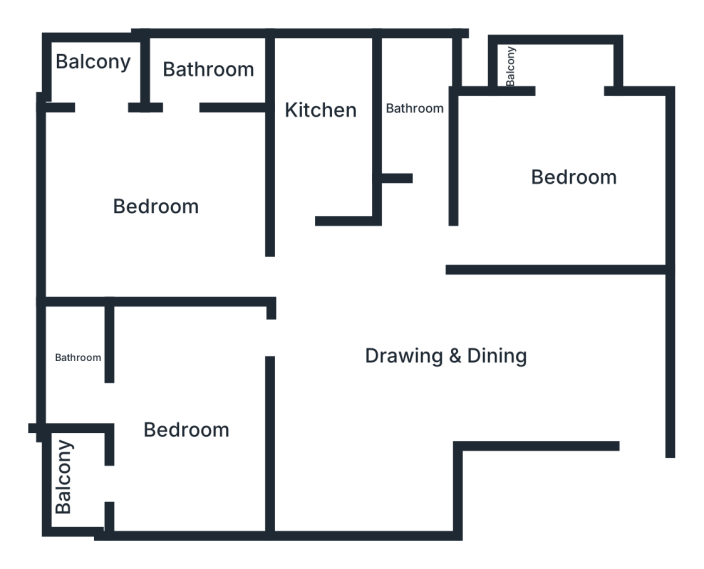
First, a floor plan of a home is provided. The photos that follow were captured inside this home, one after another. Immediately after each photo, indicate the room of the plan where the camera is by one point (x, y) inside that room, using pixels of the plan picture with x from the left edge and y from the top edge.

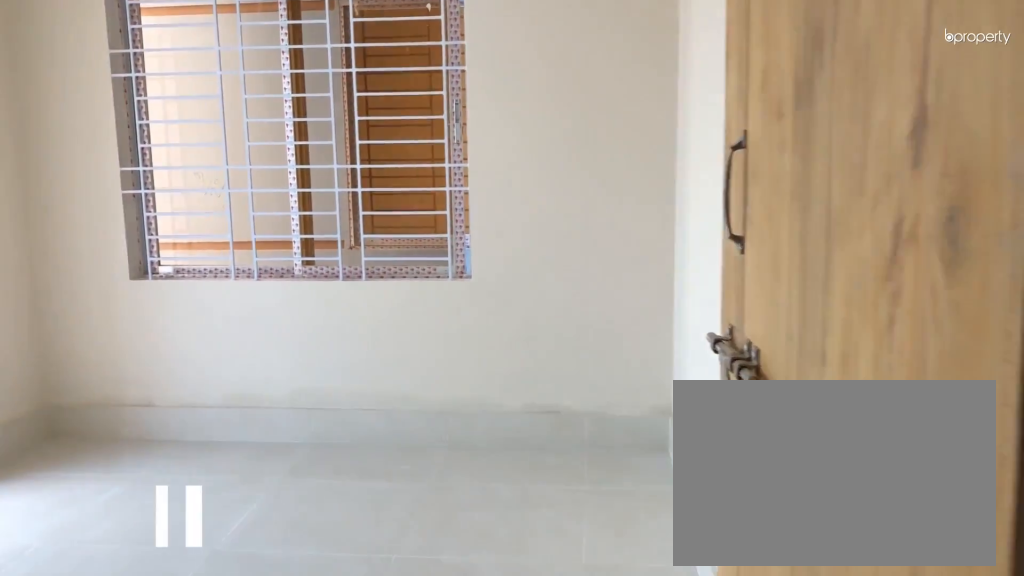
(485, 236)
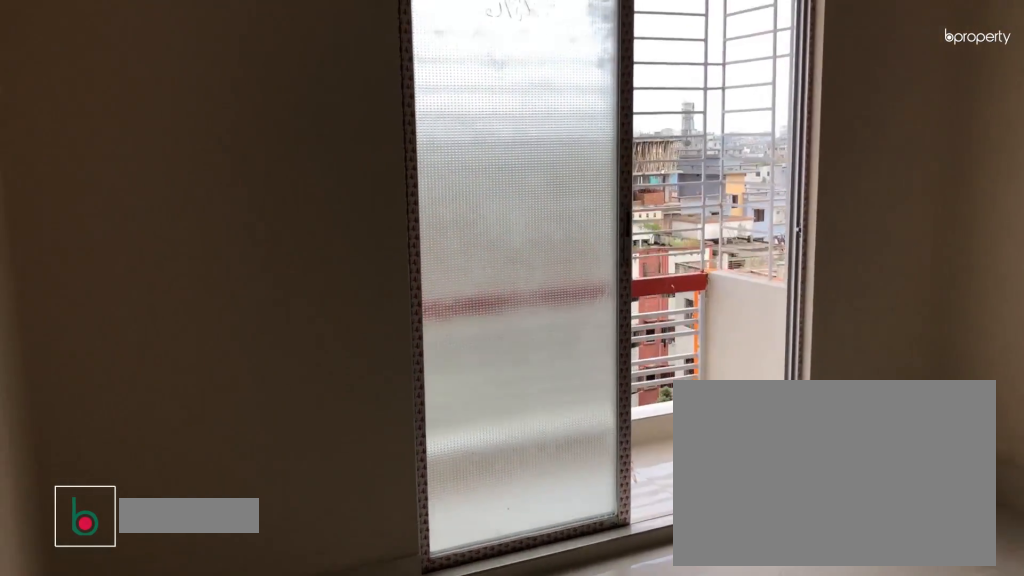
(561, 183)
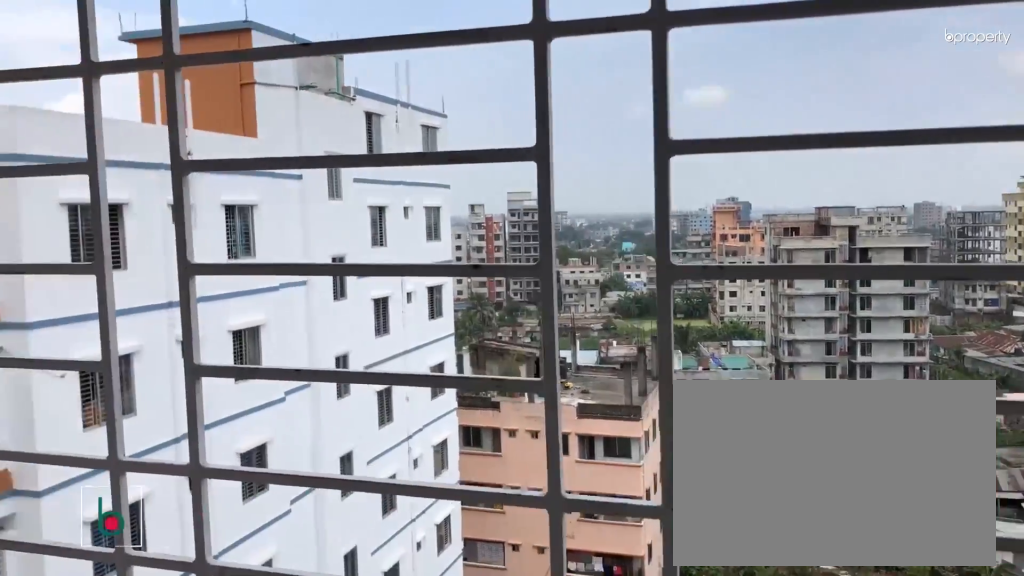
(558, 68)
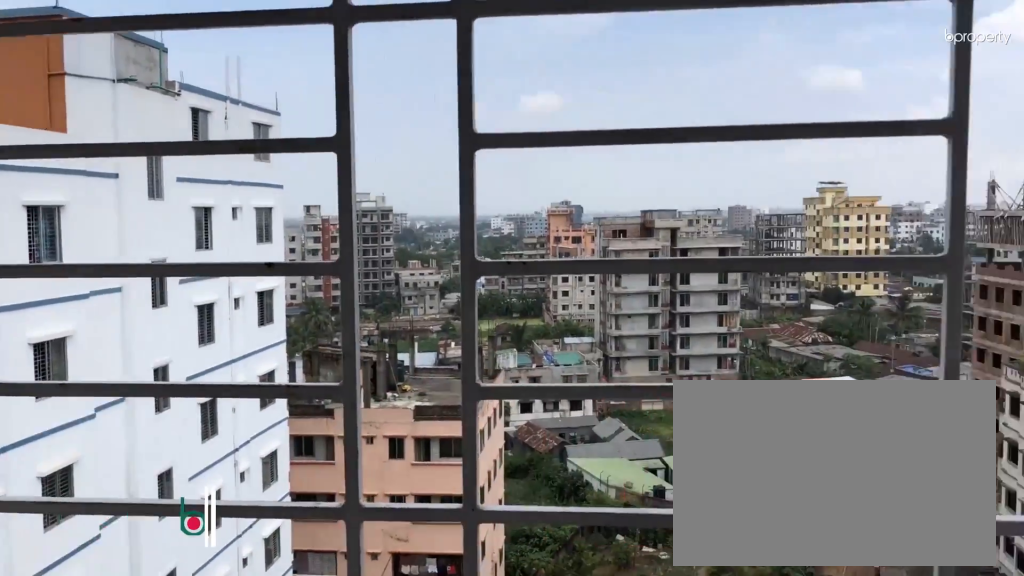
(558, 68)
